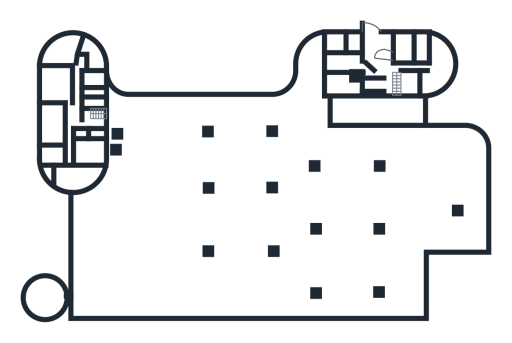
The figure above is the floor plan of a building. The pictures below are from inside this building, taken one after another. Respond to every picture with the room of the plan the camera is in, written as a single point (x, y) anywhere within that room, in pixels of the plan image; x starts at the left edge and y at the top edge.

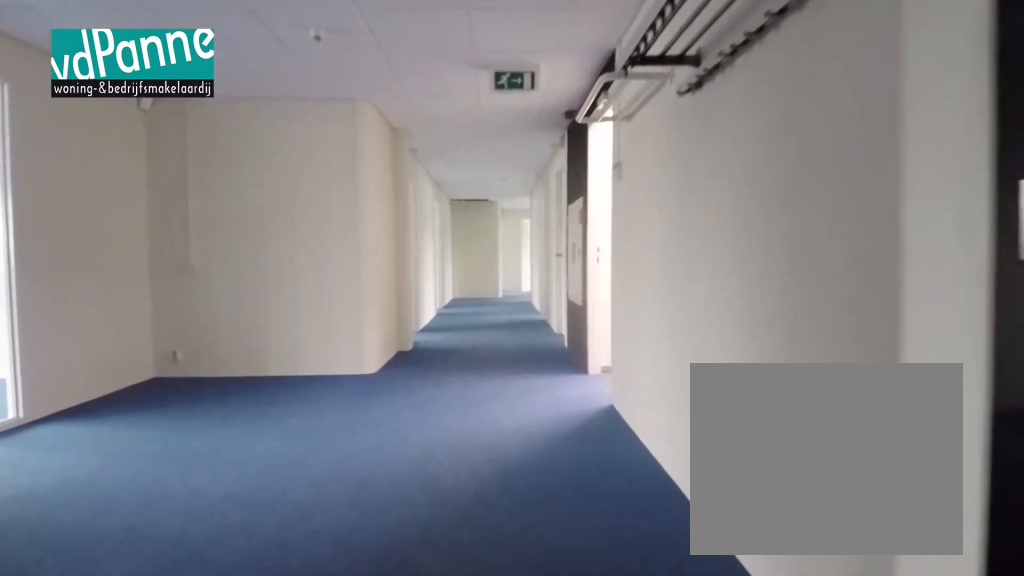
(78, 112)
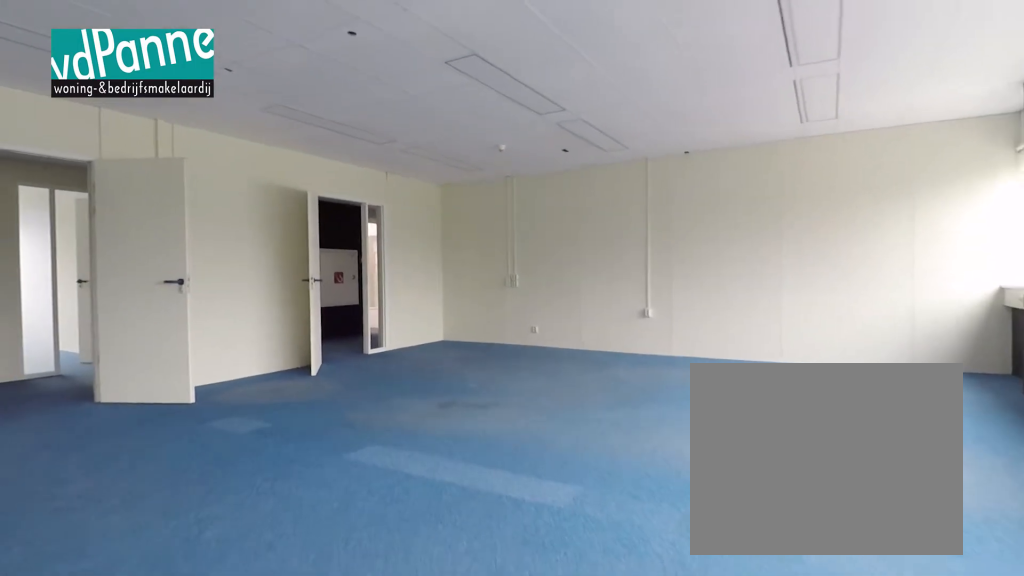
(56, 83)
